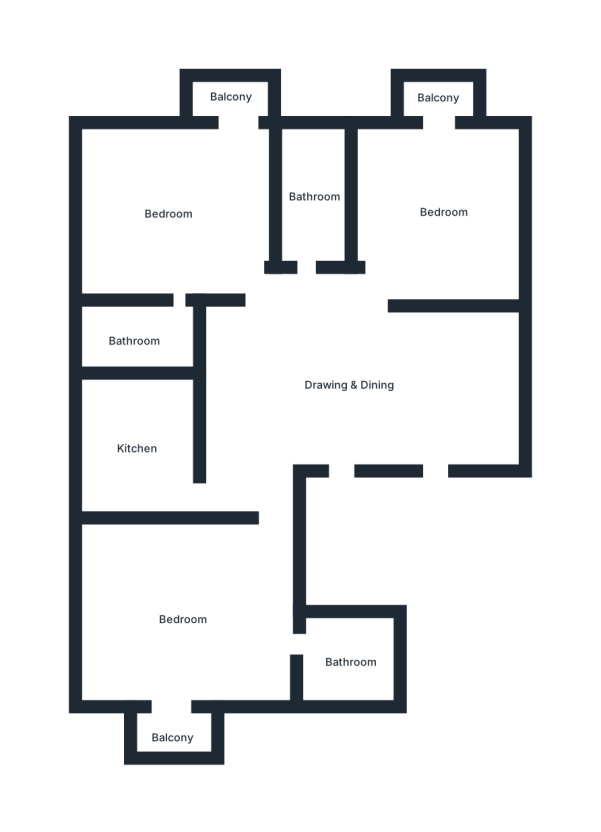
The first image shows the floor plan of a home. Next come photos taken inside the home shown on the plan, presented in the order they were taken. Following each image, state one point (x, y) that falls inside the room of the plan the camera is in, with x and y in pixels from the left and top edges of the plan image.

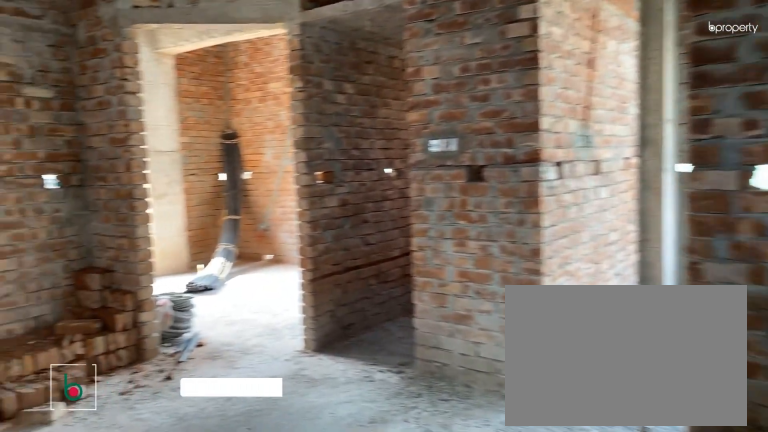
(349, 384)
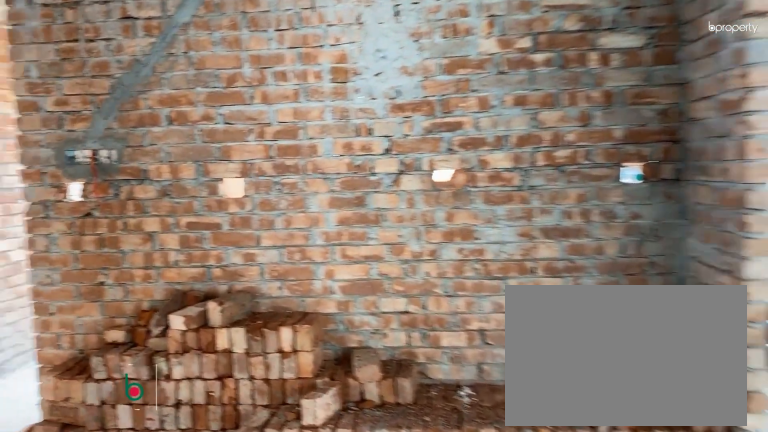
(349, 384)
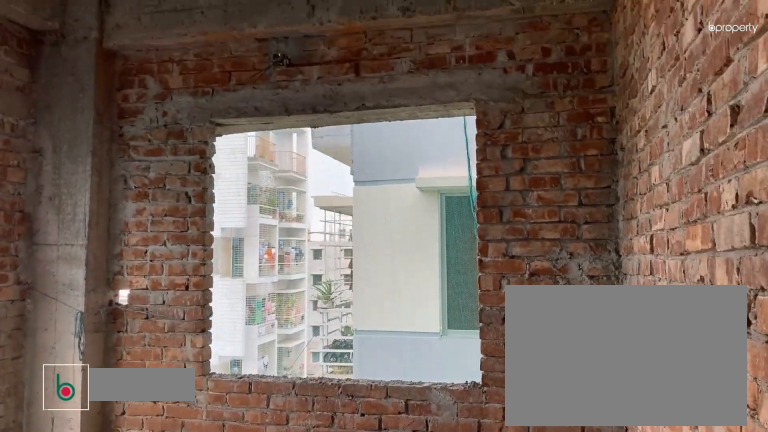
(444, 214)
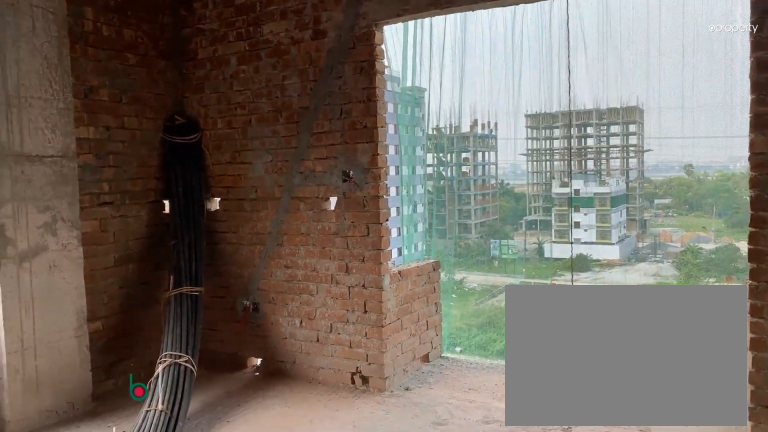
(173, 217)
